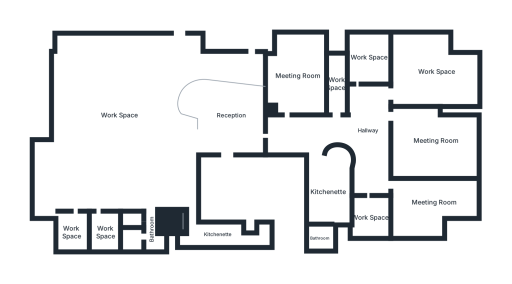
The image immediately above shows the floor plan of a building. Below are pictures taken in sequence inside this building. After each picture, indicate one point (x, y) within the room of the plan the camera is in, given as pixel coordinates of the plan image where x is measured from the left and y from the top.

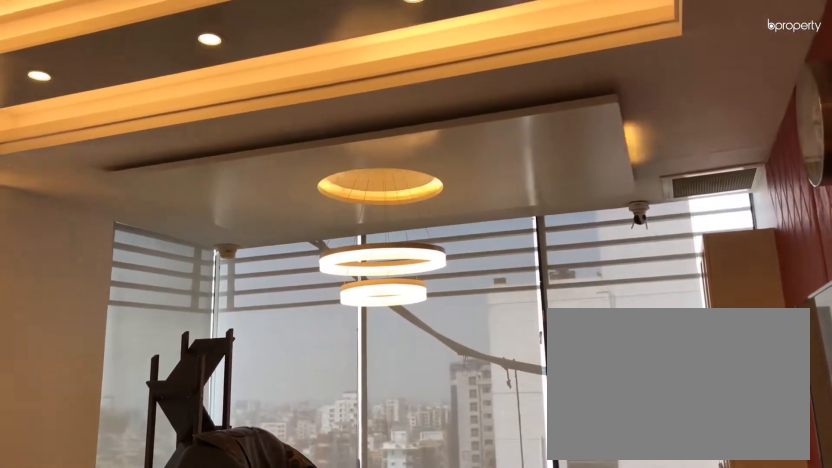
(433, 203)
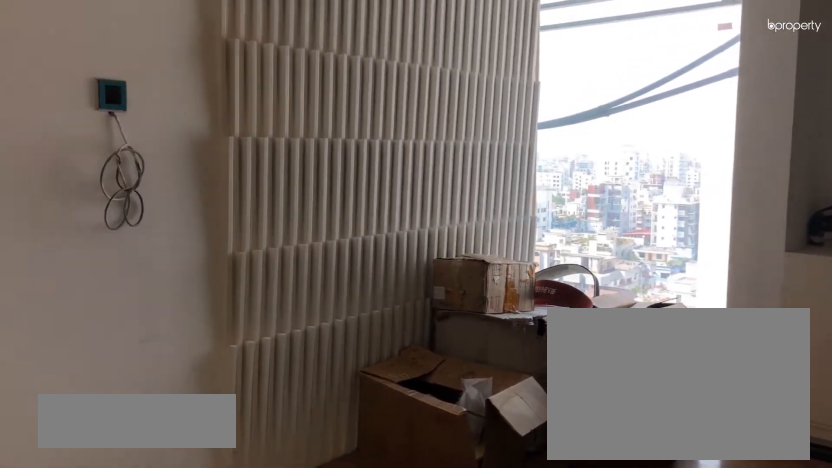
(369, 217)
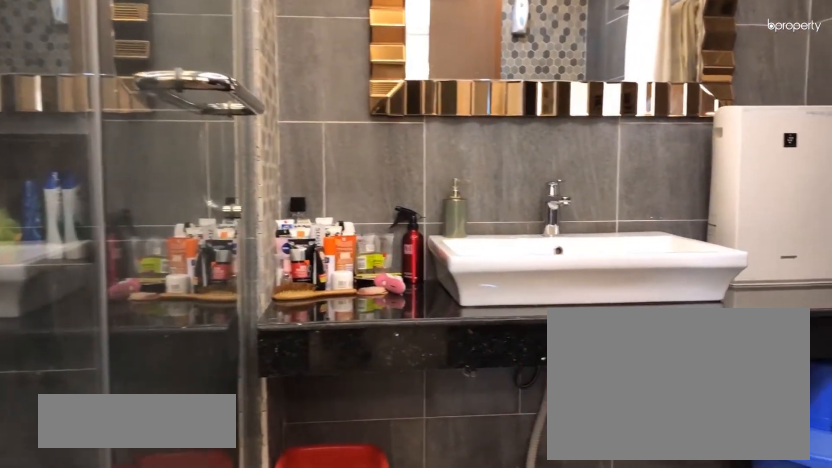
(320, 238)
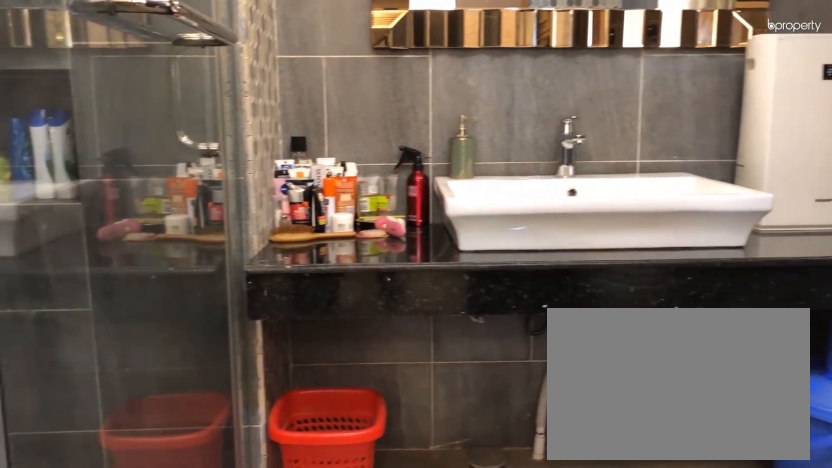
(320, 238)
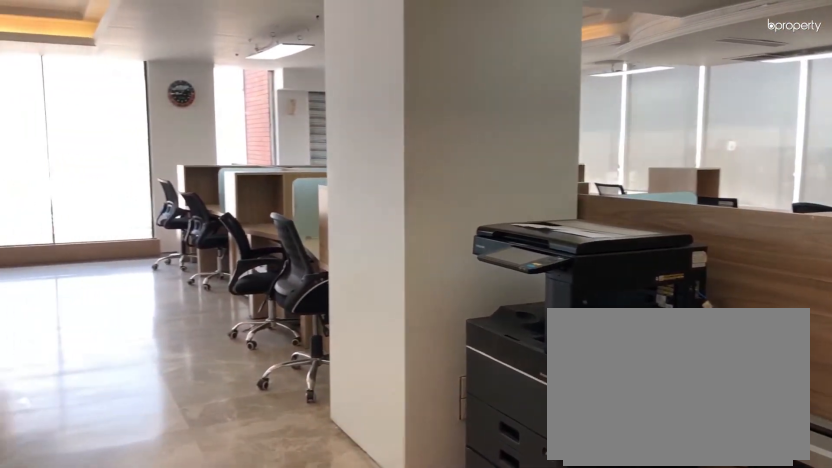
(119, 115)
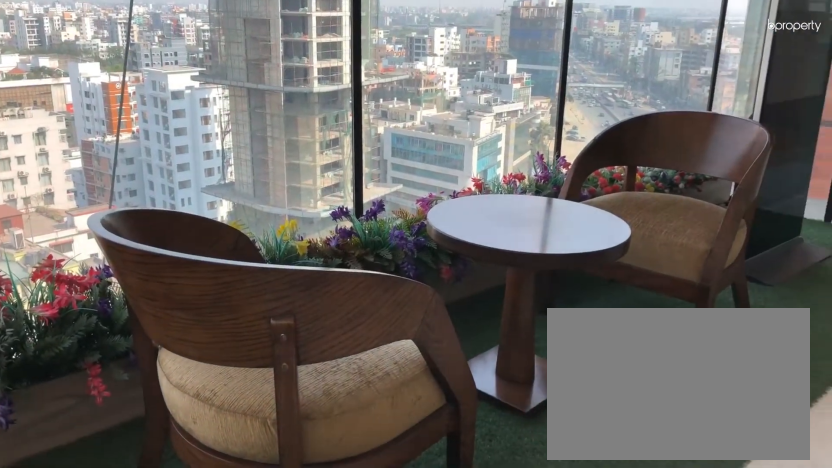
(119, 115)
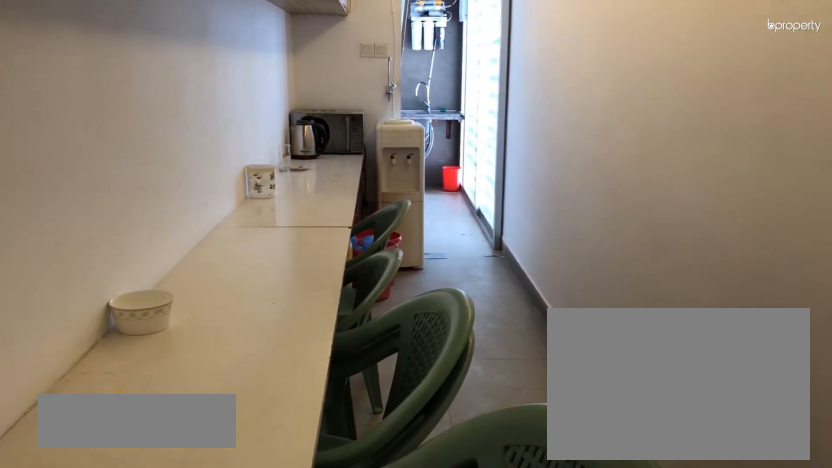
(217, 234)
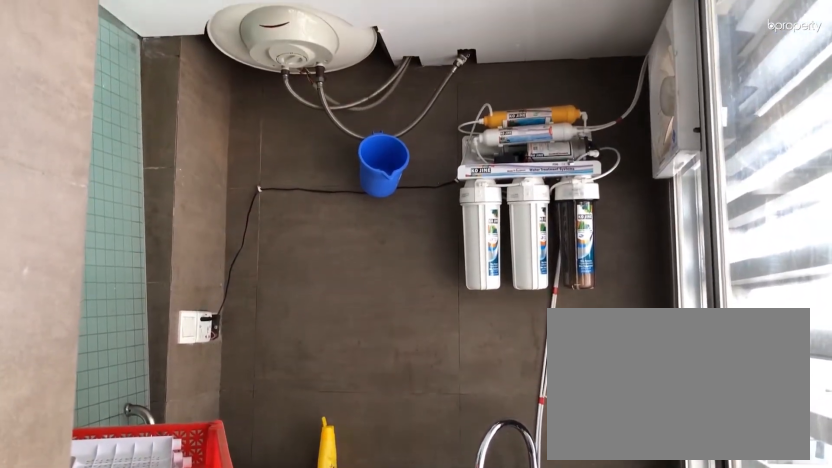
(263, 236)
